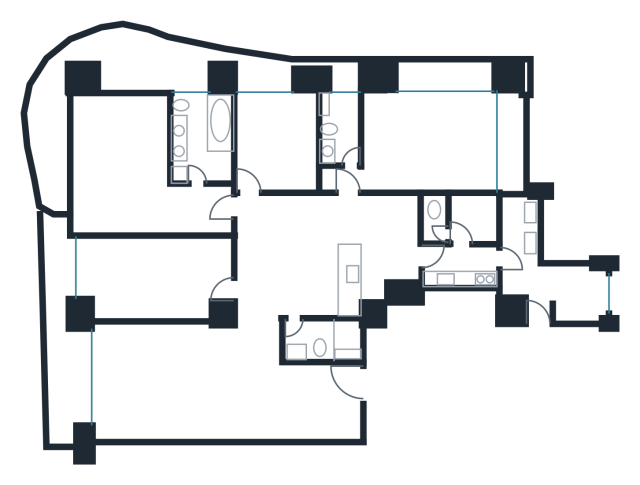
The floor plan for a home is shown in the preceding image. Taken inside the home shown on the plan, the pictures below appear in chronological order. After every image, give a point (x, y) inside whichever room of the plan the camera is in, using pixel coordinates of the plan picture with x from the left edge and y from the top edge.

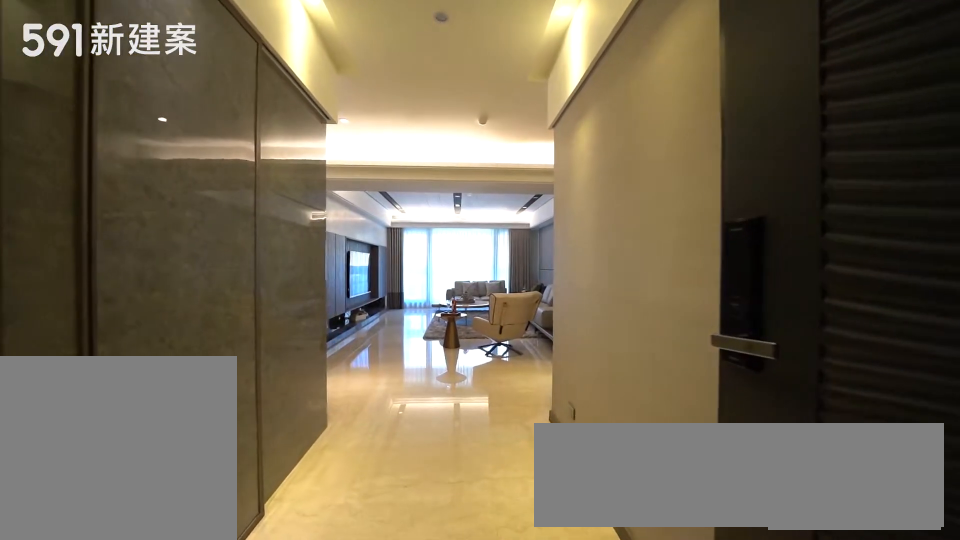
(297, 406)
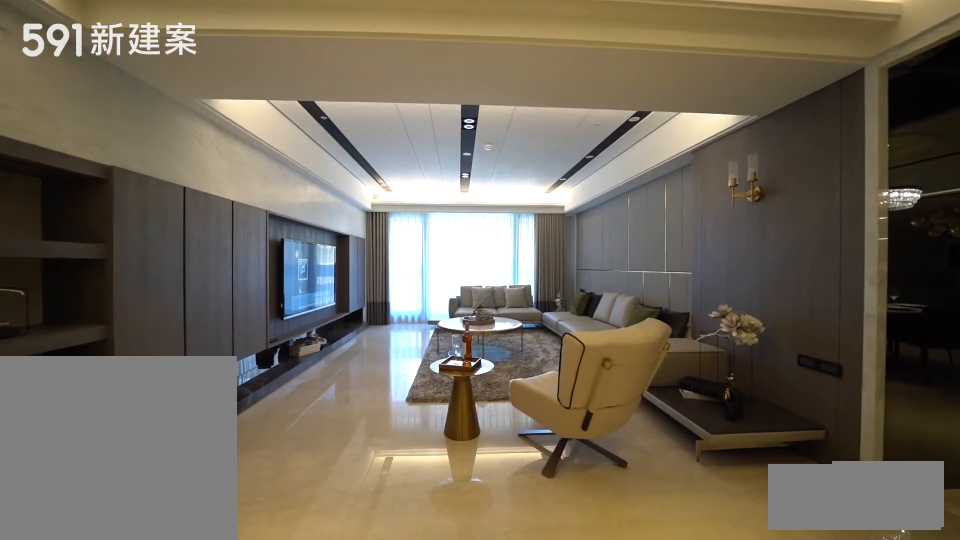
(159, 385)
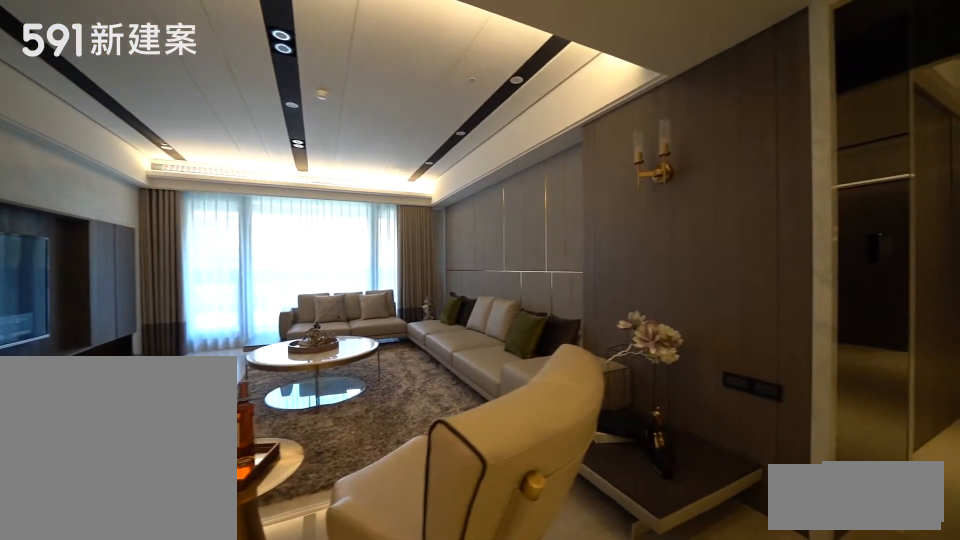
(159, 385)
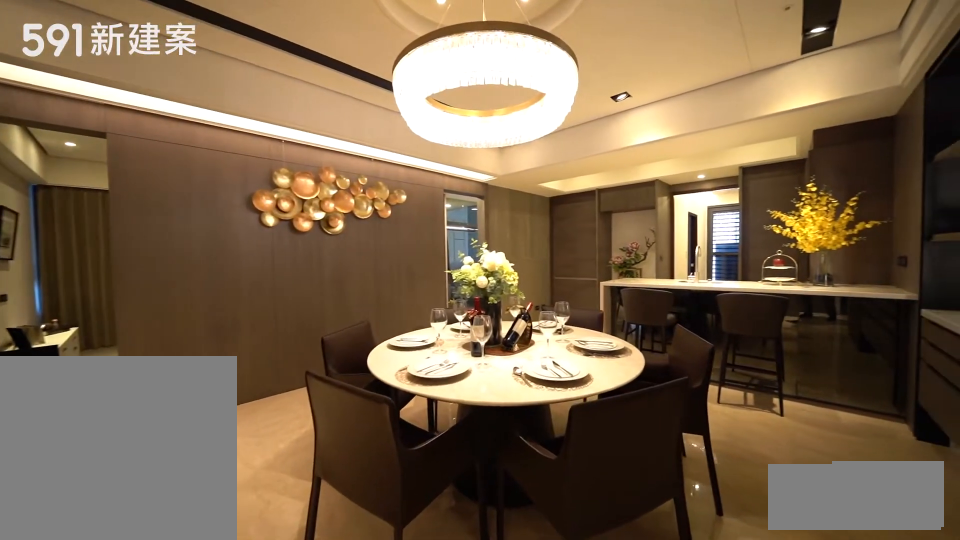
(283, 255)
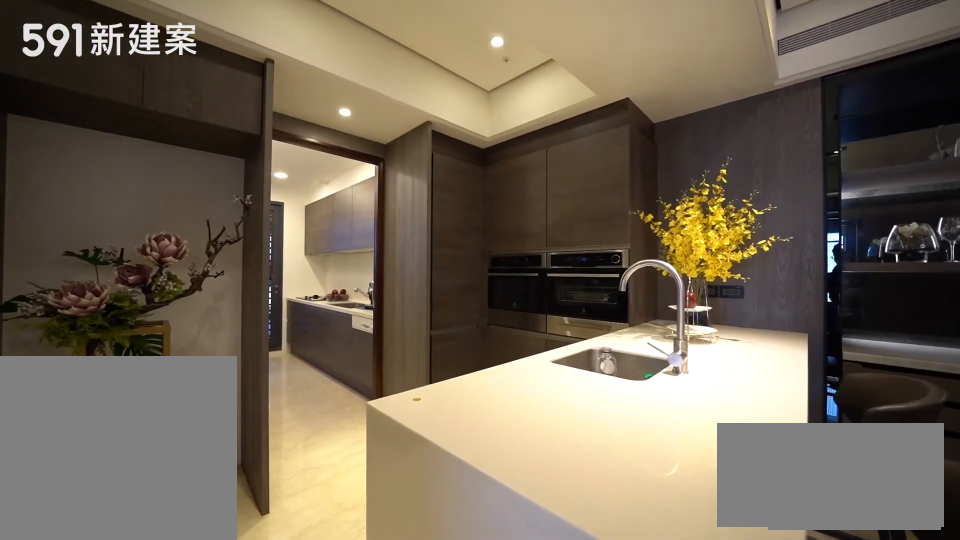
(373, 252)
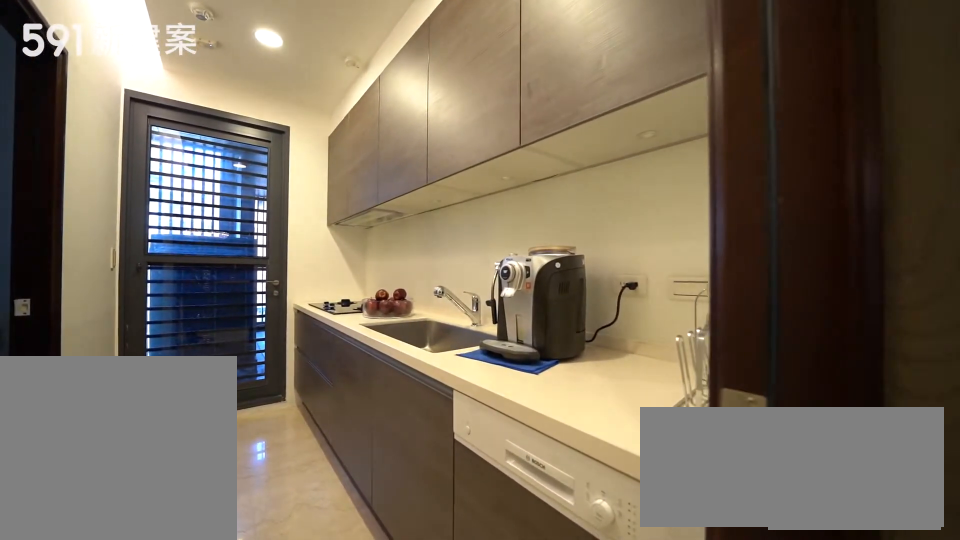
(464, 267)
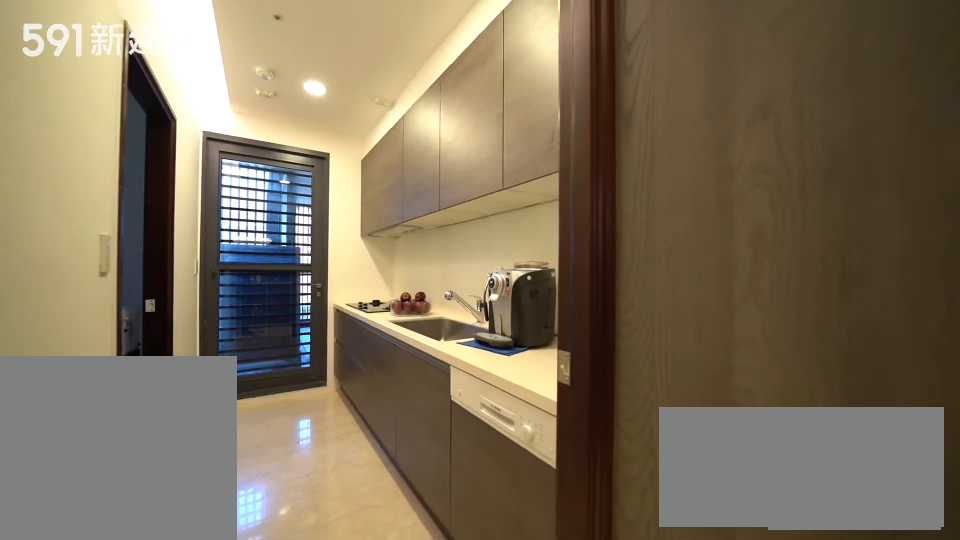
(464, 267)
